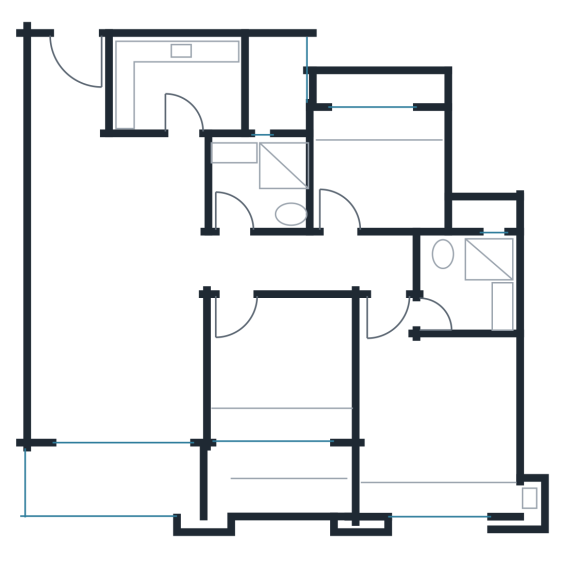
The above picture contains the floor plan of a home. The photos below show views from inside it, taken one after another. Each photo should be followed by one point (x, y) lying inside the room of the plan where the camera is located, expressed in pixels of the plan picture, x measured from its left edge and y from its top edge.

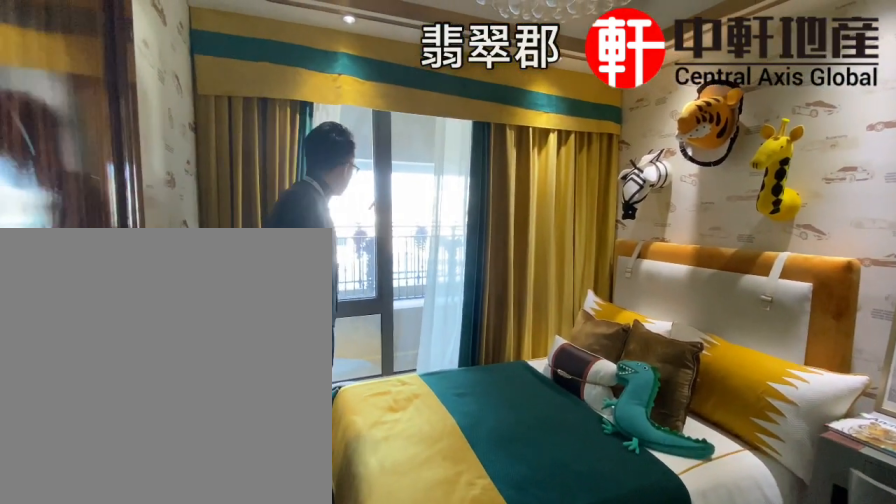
(372, 184)
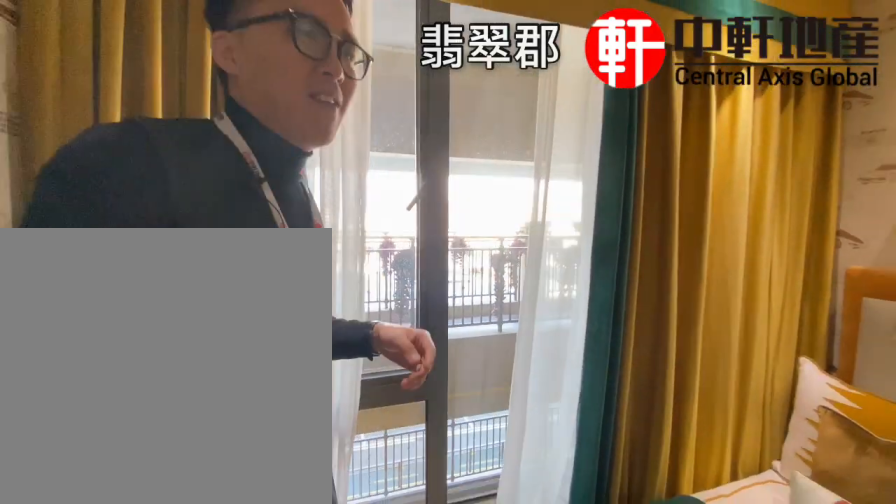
(373, 184)
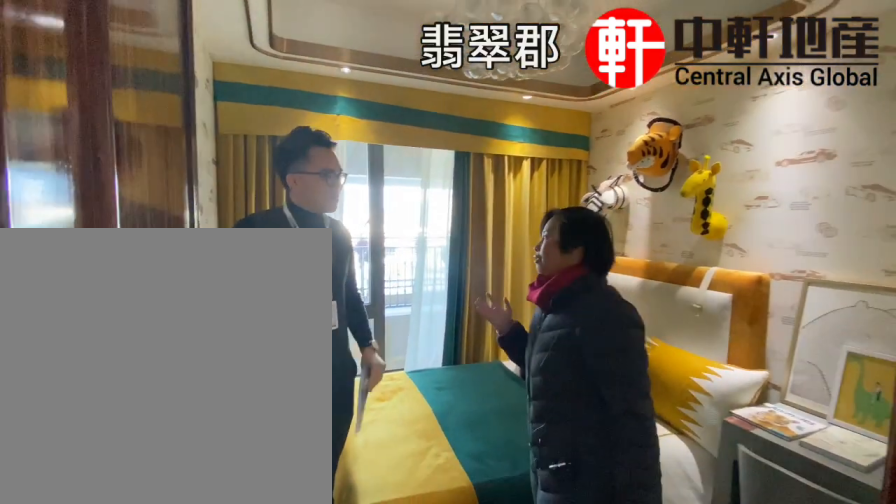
(373, 184)
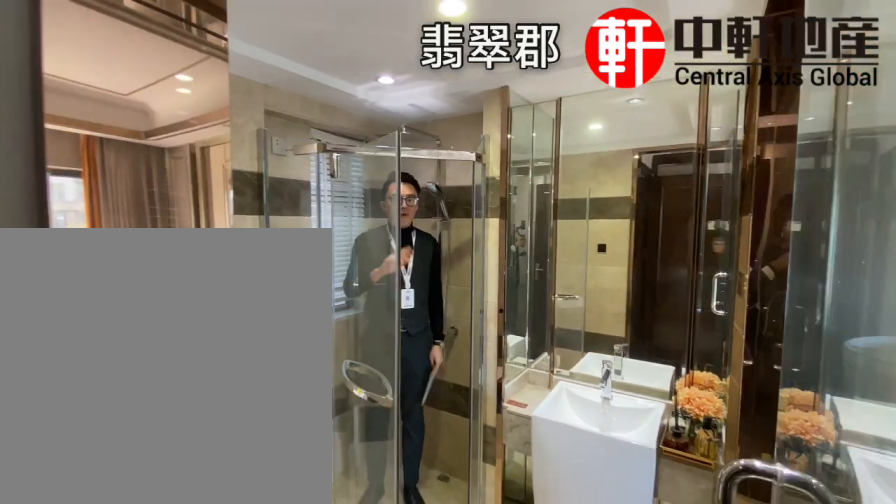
(470, 279)
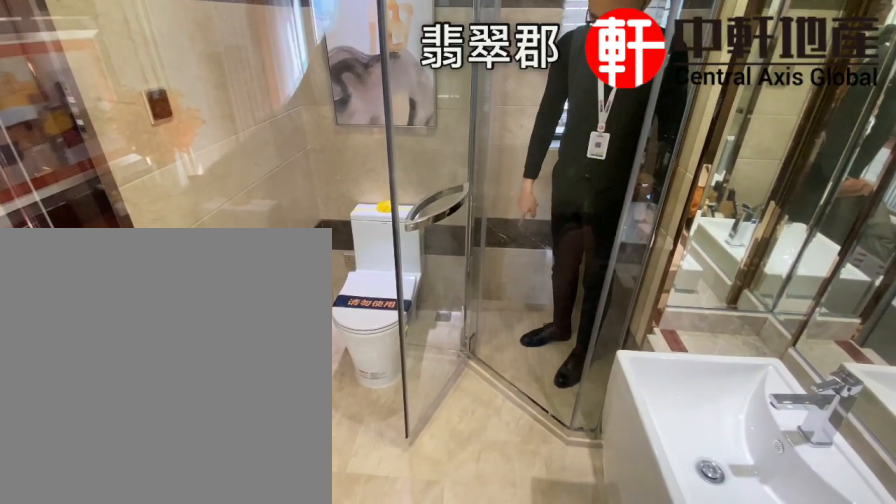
(470, 279)
